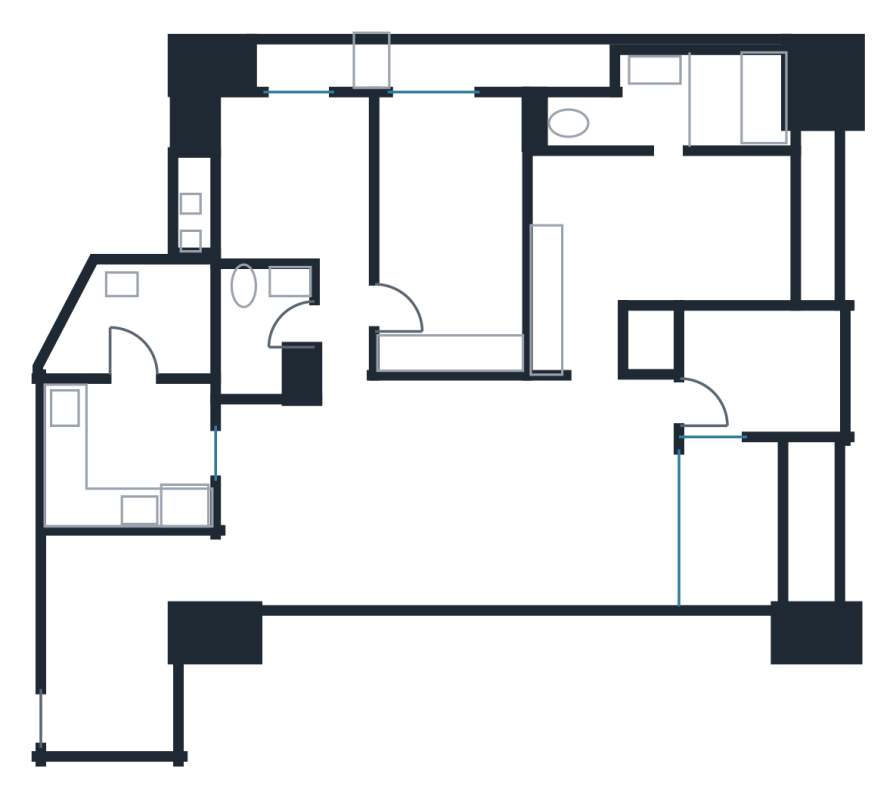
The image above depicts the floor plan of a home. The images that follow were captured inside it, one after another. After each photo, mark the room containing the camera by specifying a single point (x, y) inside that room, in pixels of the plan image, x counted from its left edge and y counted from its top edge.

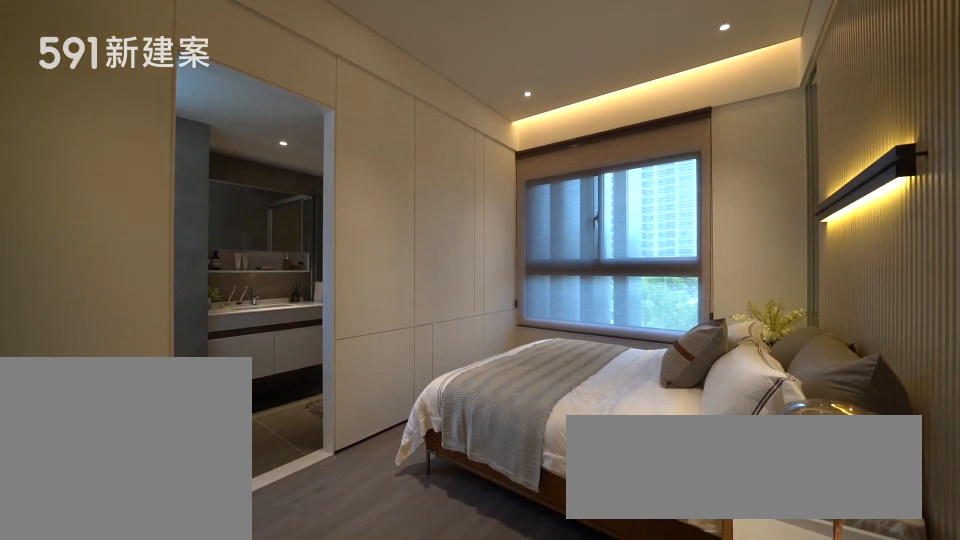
(655, 240)
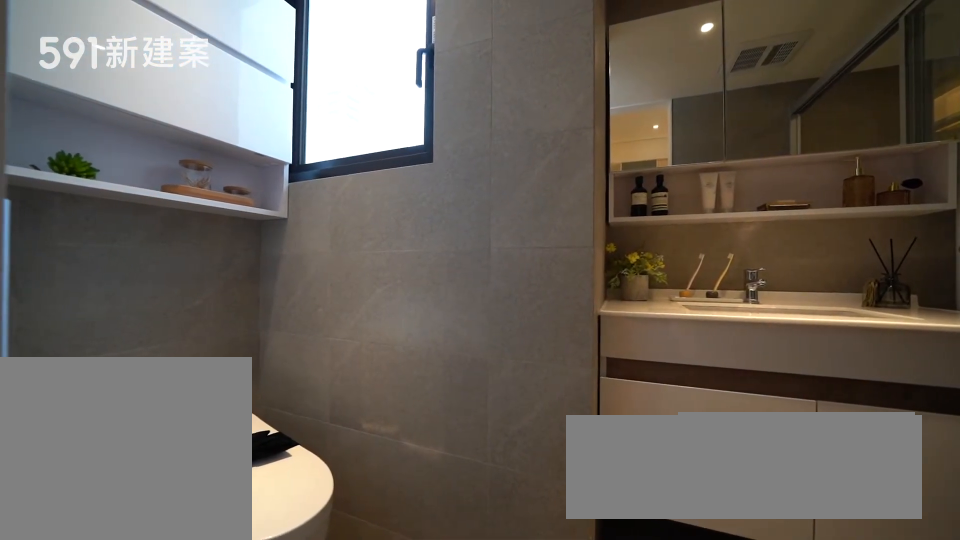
(672, 100)
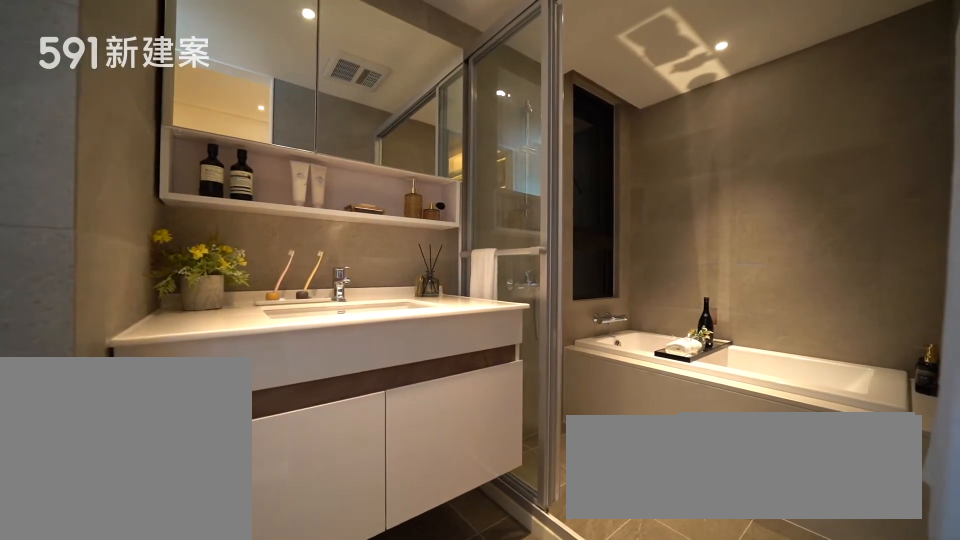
(672, 100)
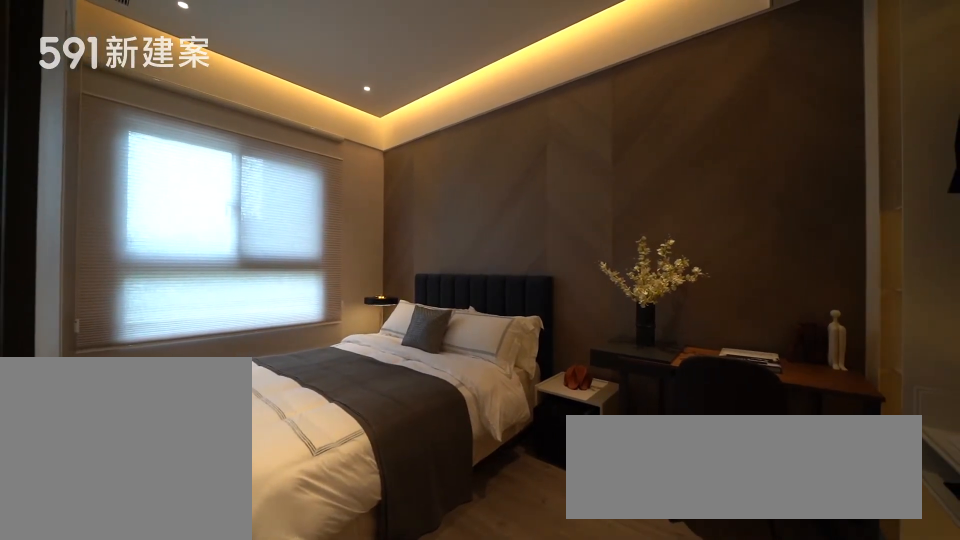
(454, 223)
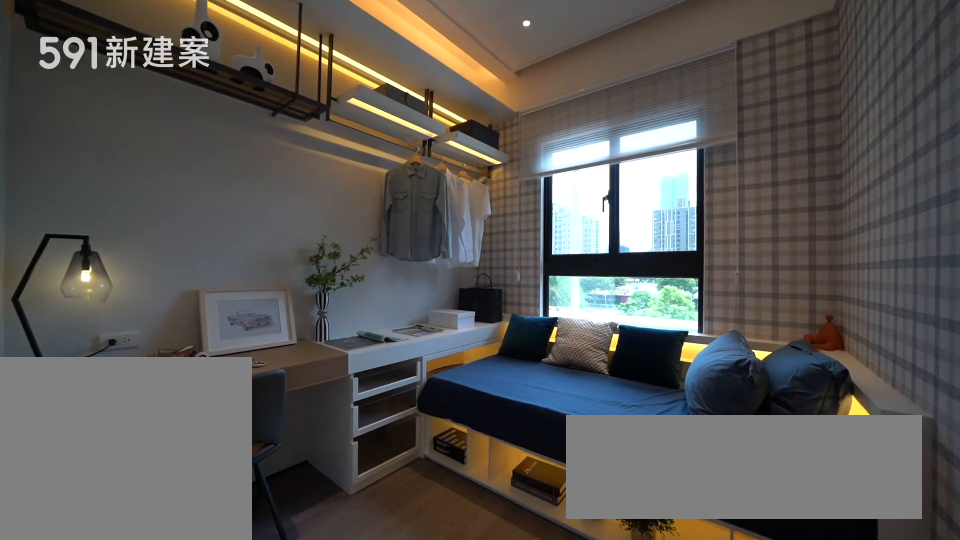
(298, 177)
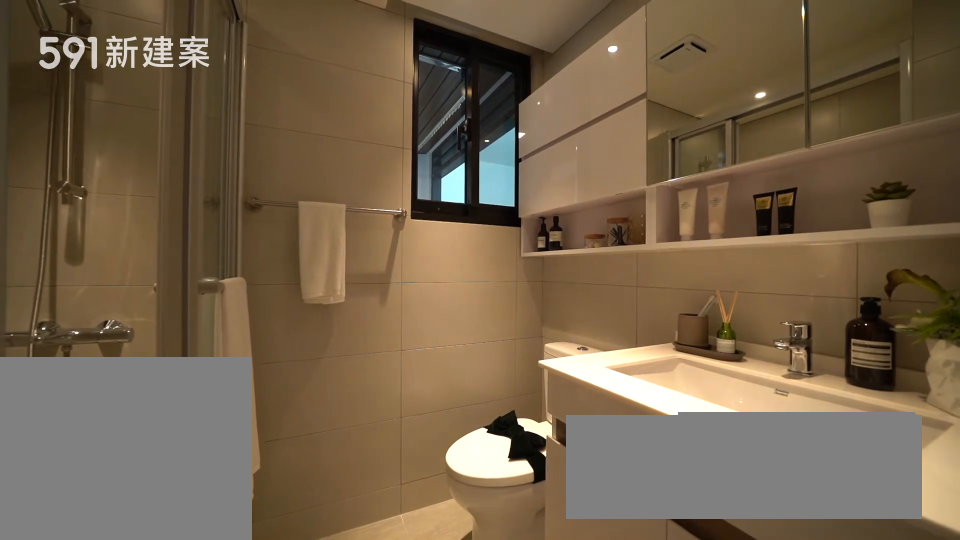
(264, 329)
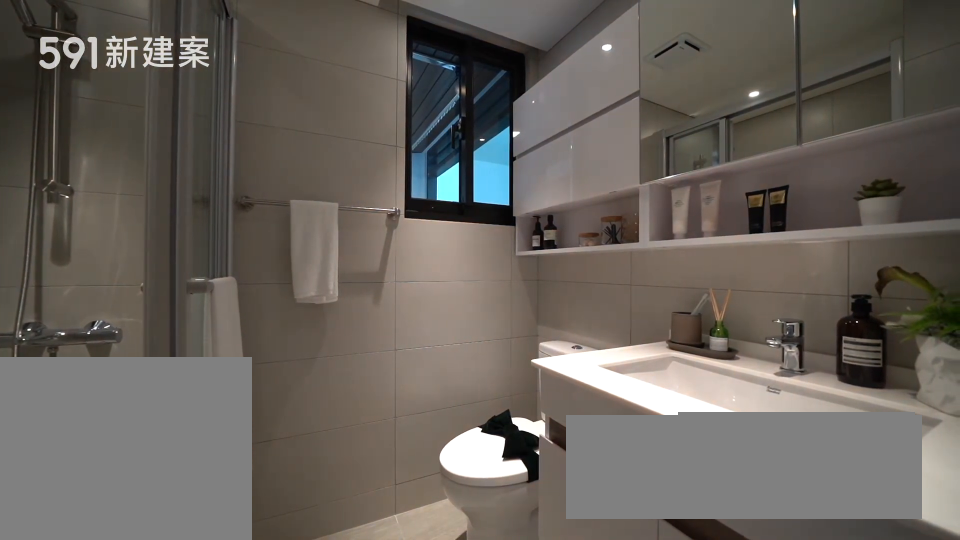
(264, 329)
